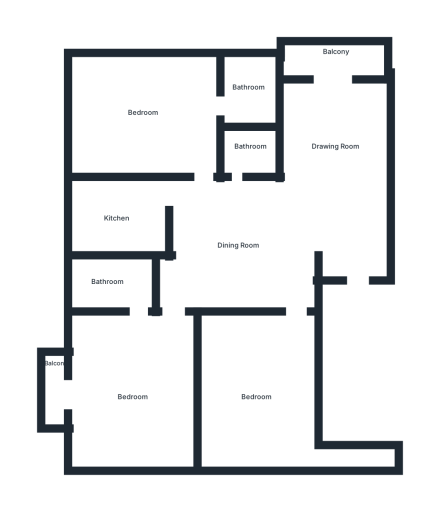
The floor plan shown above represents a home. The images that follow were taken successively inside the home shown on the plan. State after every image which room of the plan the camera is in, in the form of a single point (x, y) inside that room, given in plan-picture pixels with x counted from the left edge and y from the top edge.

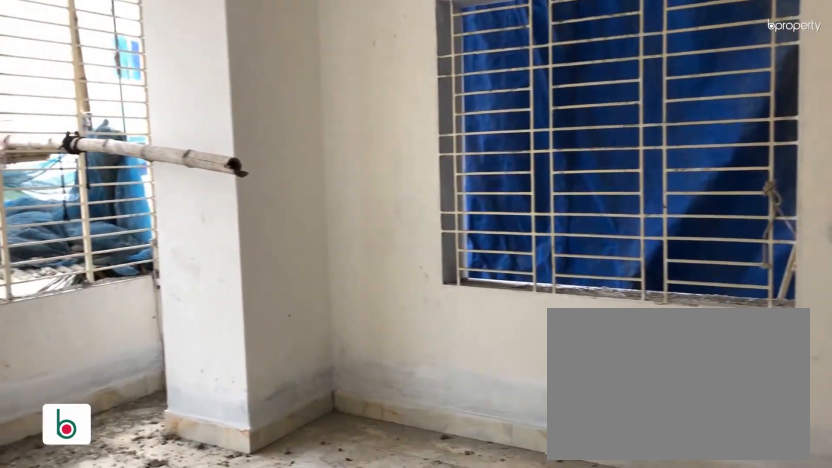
(140, 115)
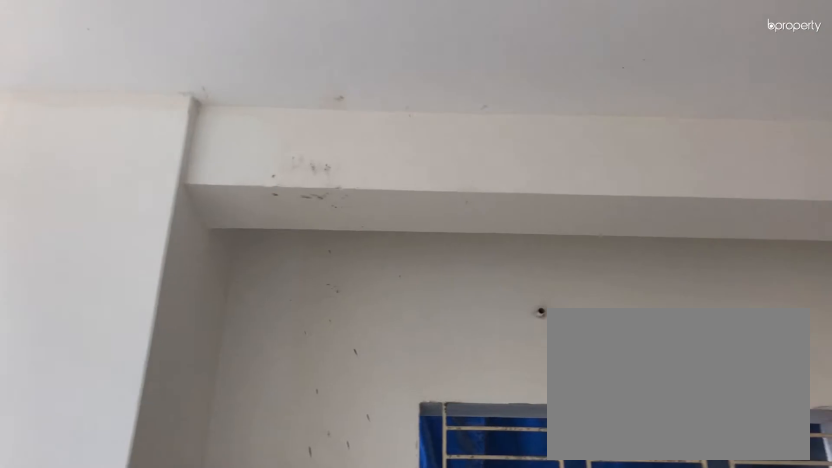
(140, 115)
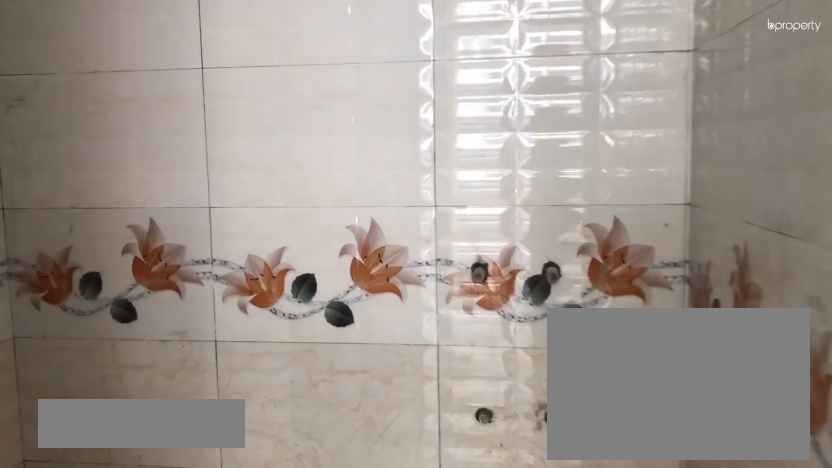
(247, 93)
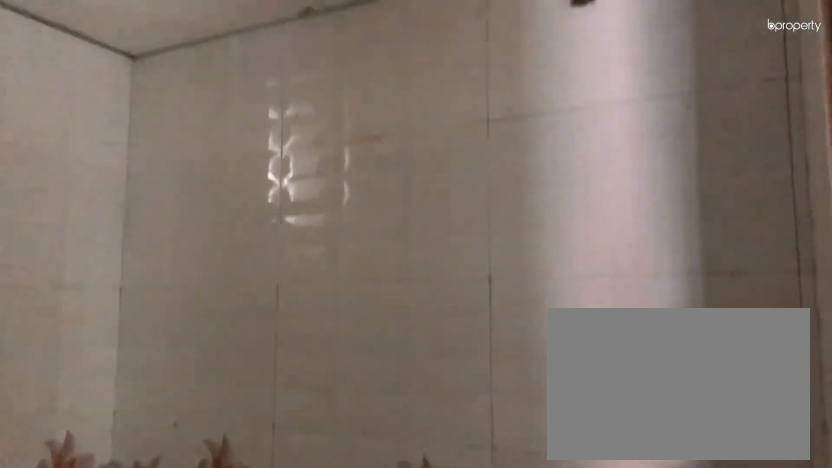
(249, 152)
